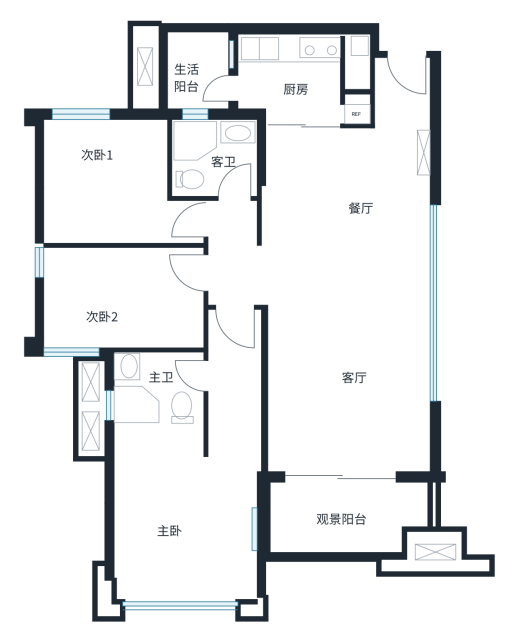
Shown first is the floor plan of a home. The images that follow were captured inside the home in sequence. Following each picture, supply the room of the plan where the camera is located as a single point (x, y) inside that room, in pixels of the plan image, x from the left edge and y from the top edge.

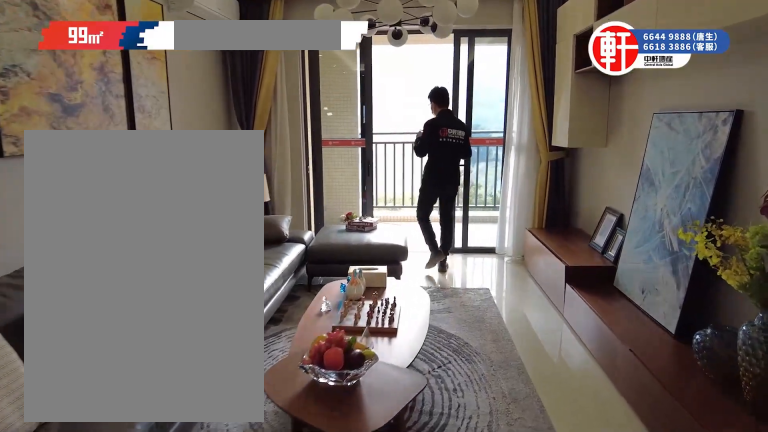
(347, 390)
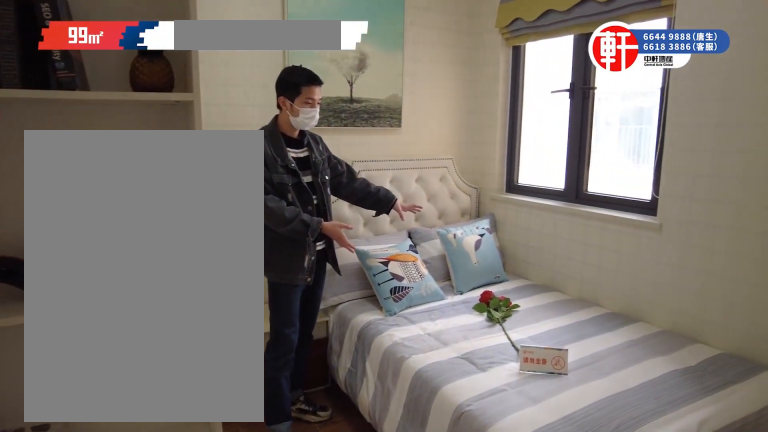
(107, 203)
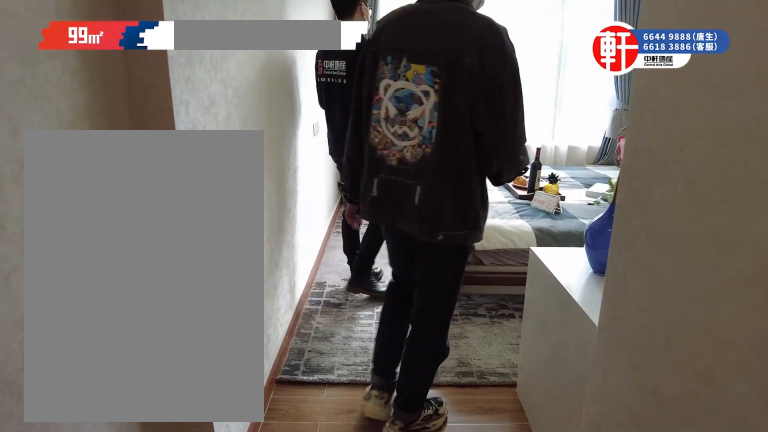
(184, 491)
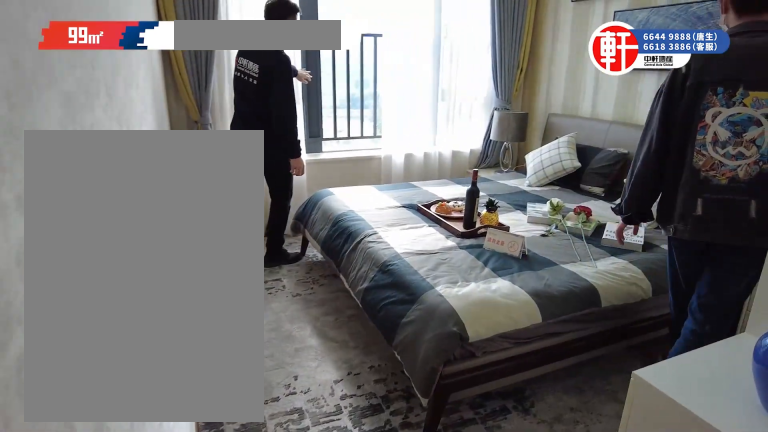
(184, 491)
